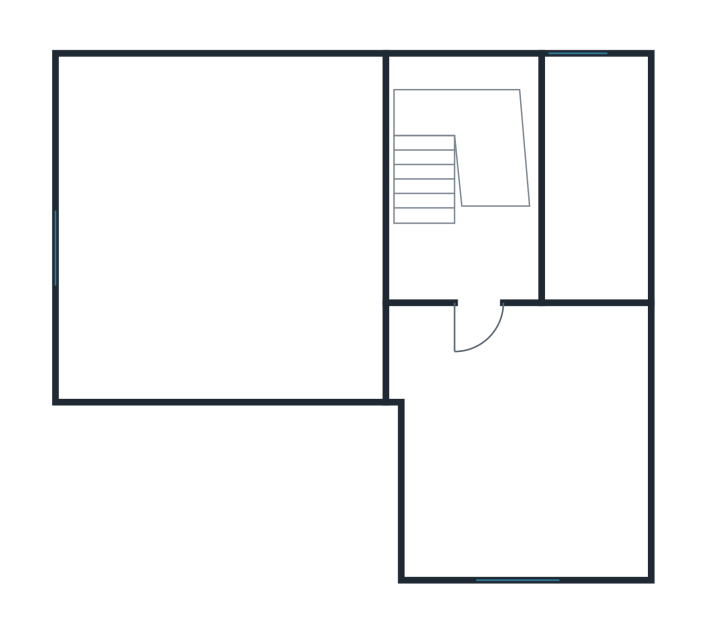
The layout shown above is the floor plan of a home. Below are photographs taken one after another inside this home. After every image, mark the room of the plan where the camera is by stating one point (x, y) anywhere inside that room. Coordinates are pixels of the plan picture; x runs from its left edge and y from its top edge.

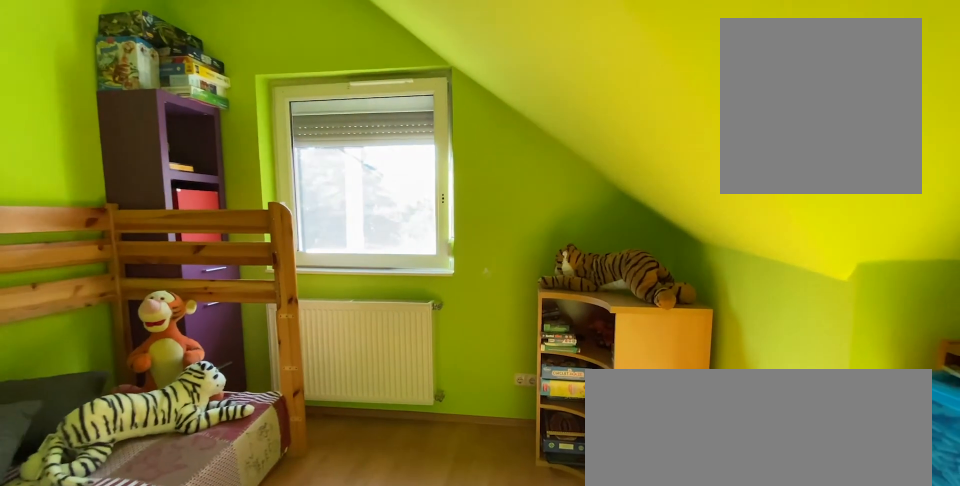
(505, 467)
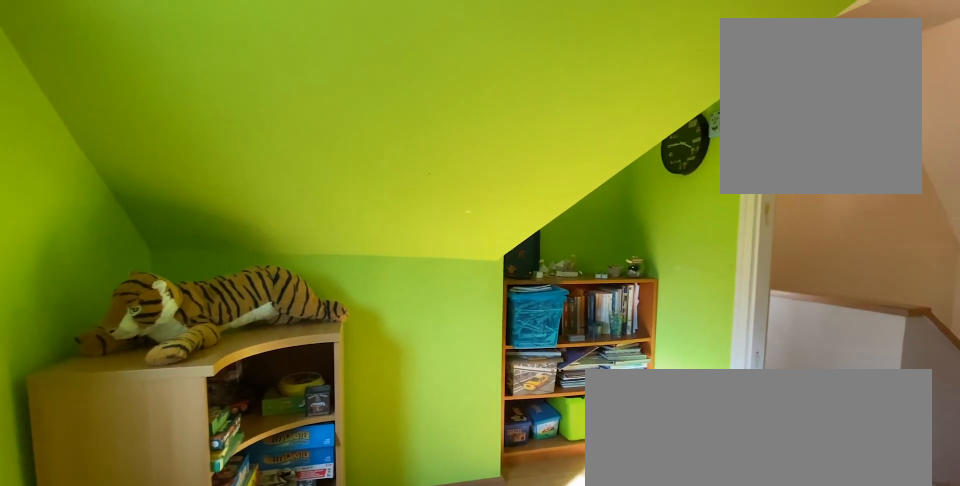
(505, 467)
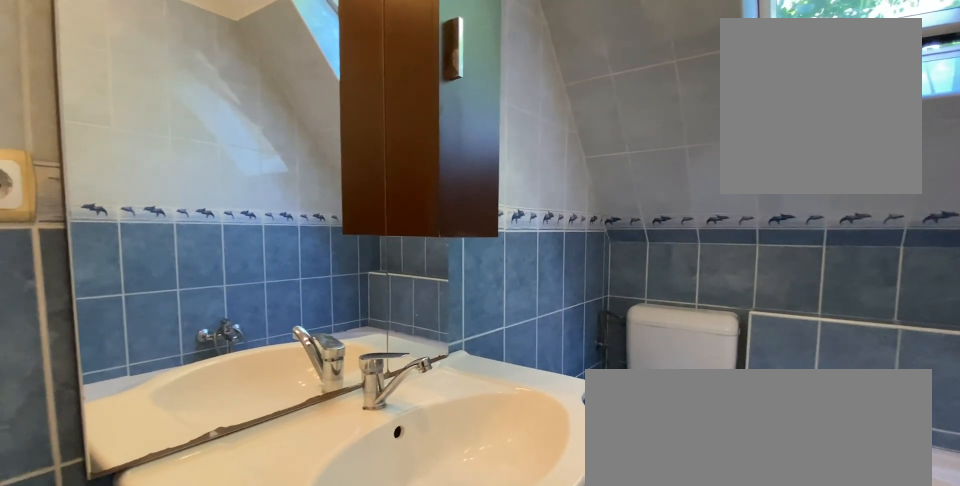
(581, 192)
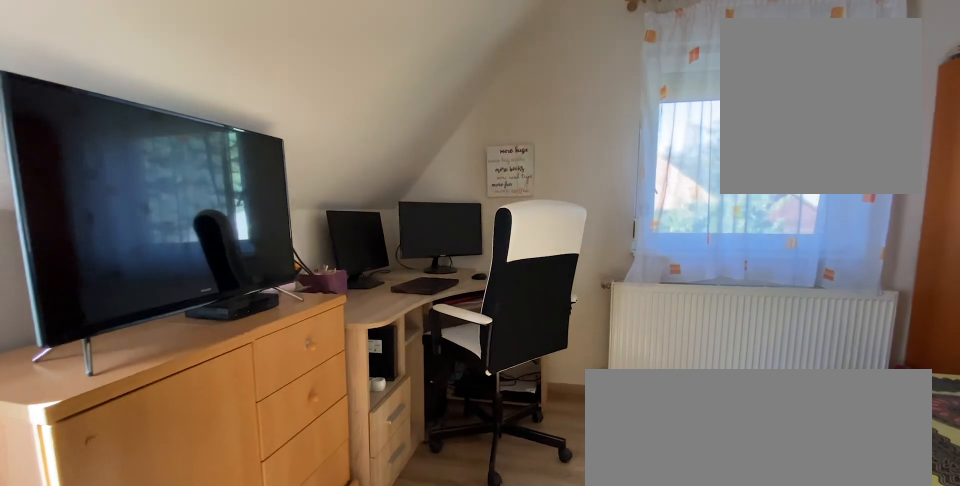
(221, 245)
